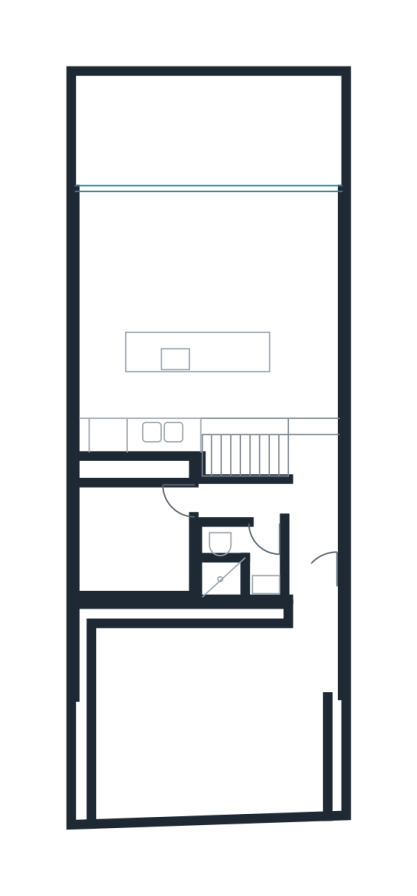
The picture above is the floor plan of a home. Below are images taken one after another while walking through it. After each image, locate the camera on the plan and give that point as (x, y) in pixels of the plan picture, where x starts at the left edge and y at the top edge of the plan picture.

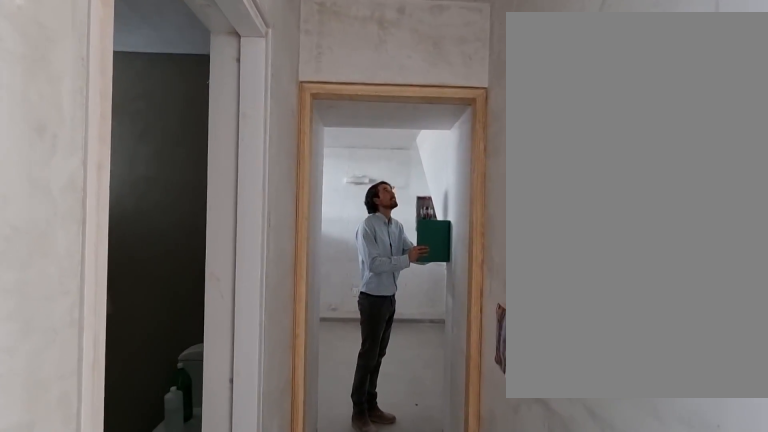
(274, 495)
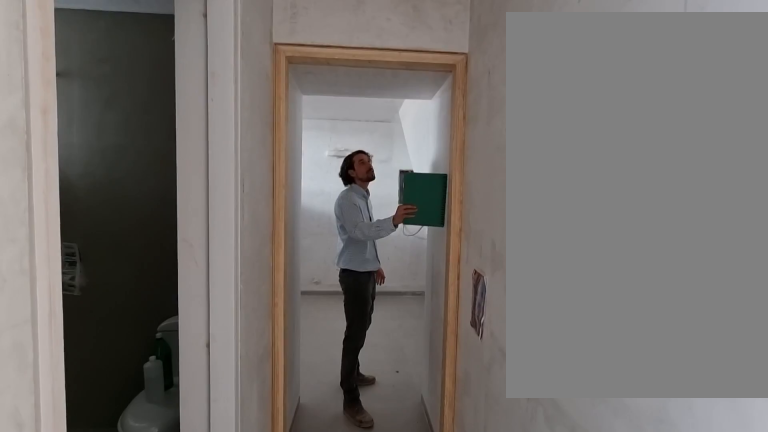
(284, 496)
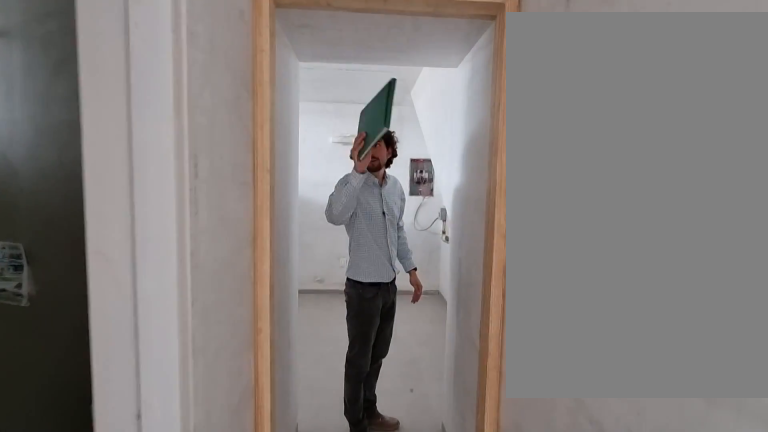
(283, 496)
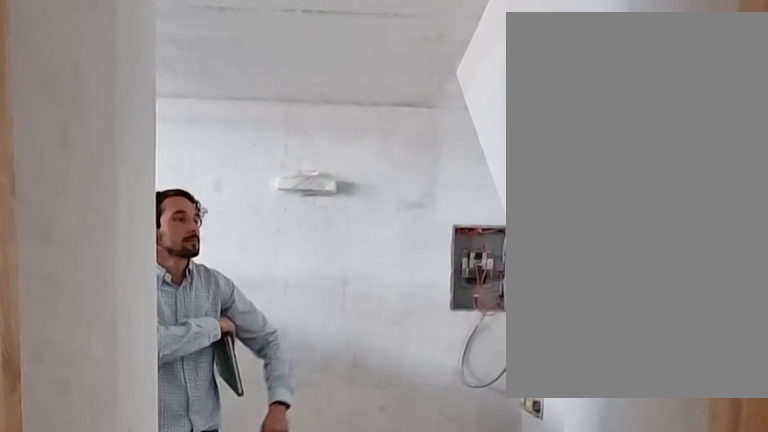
(227, 500)
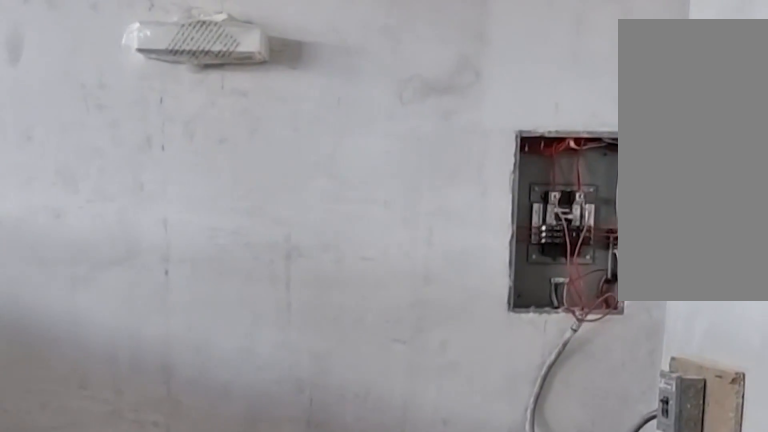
(242, 494)
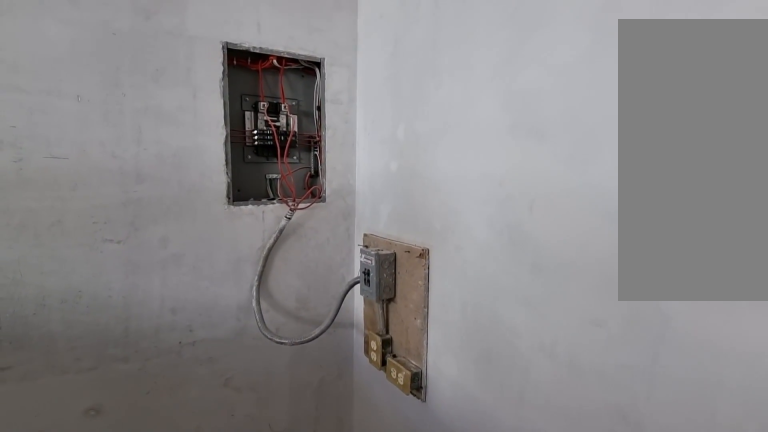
(241, 493)
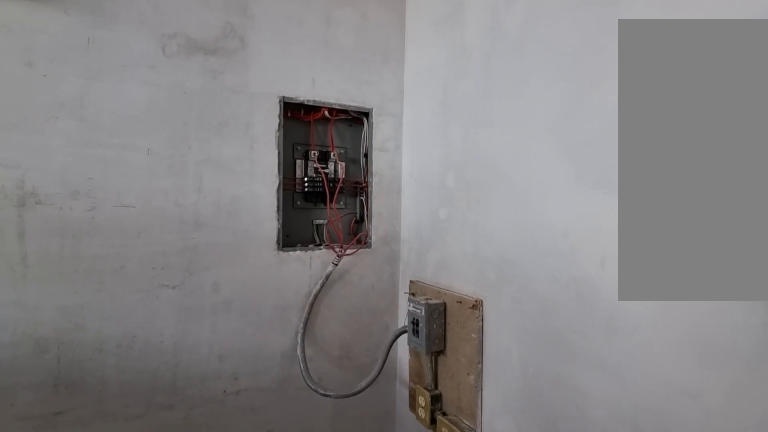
(241, 494)
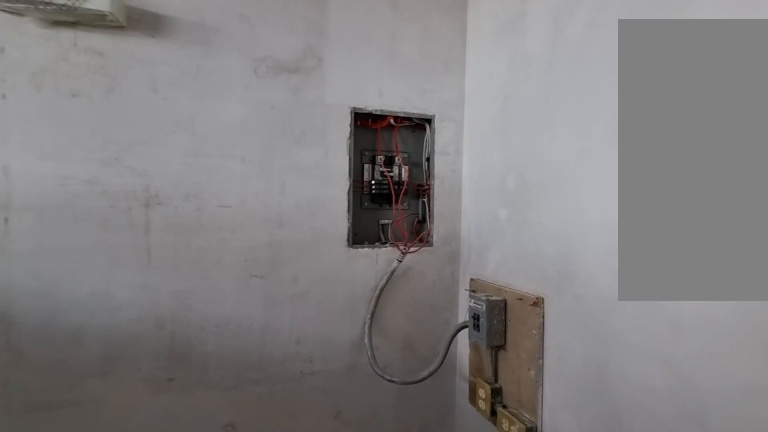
(241, 494)
